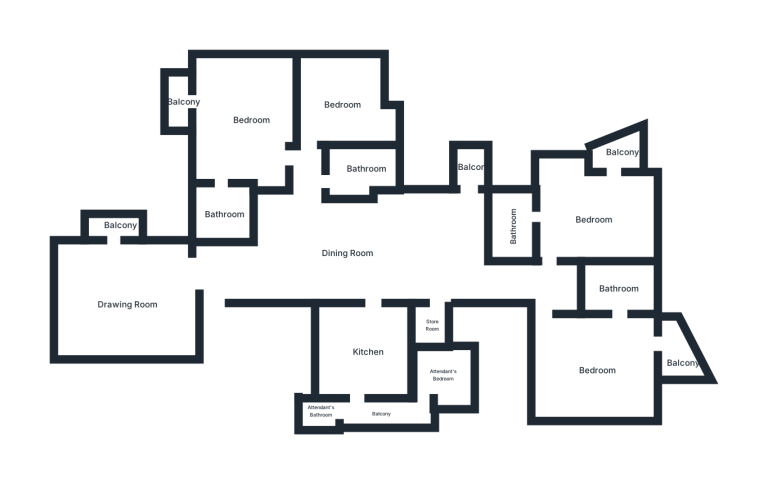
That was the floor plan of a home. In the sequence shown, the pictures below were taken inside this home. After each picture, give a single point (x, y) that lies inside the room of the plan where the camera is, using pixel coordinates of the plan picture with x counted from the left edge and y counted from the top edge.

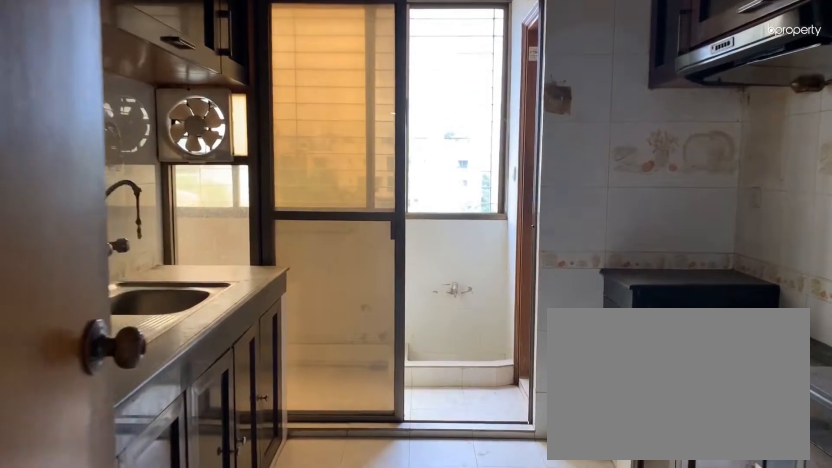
(371, 351)
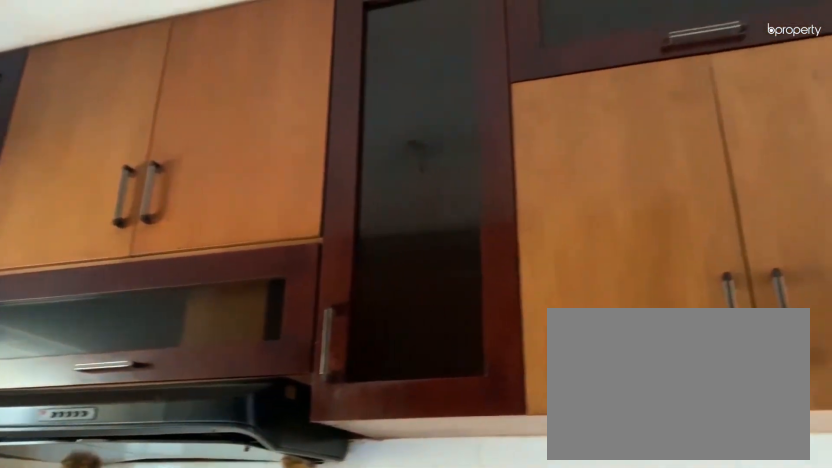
(370, 352)
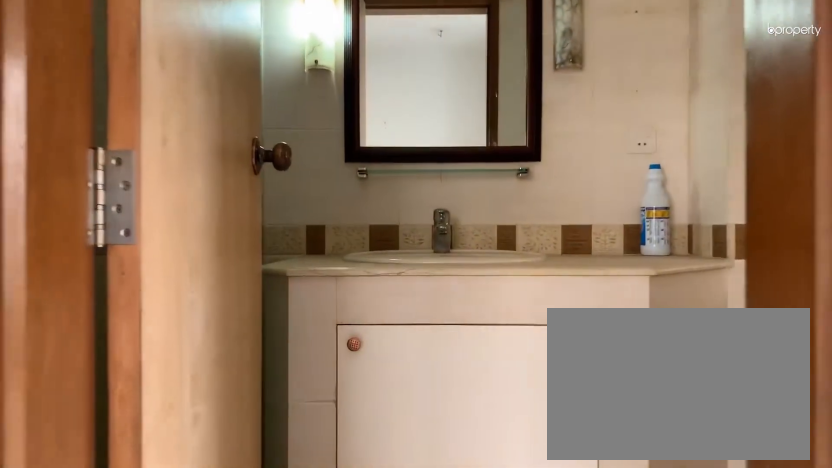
(620, 291)
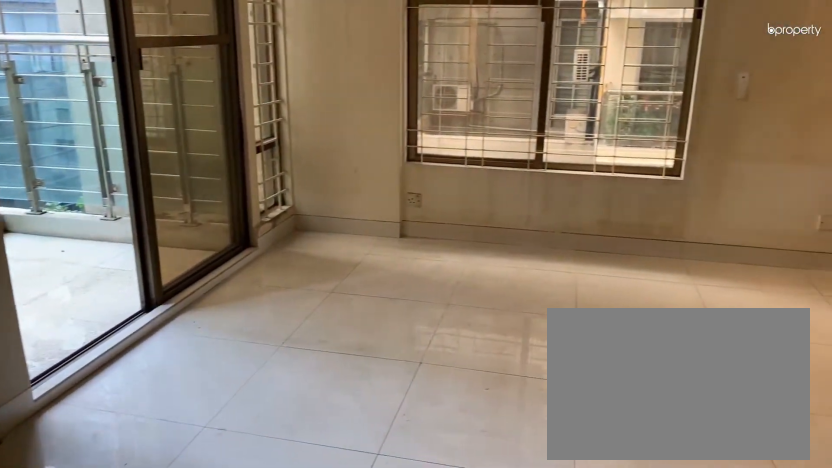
(595, 214)
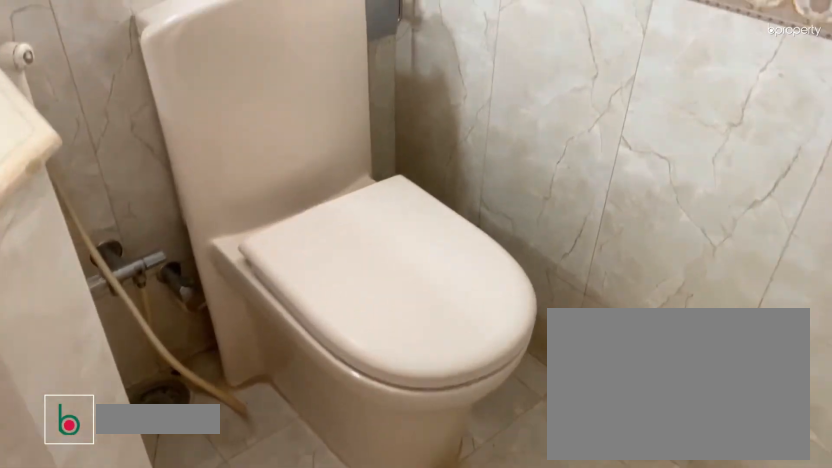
(514, 226)
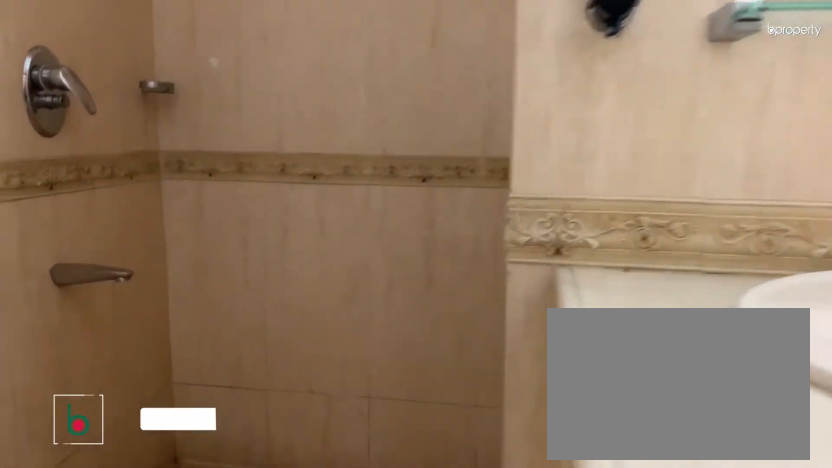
(359, 172)
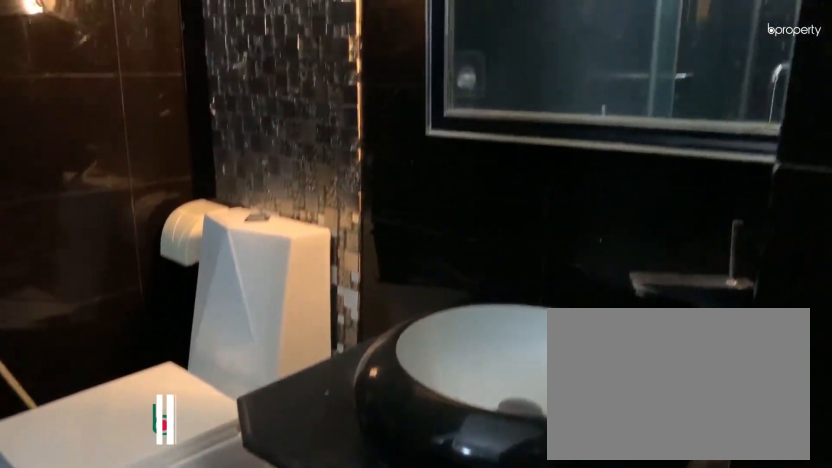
(223, 213)
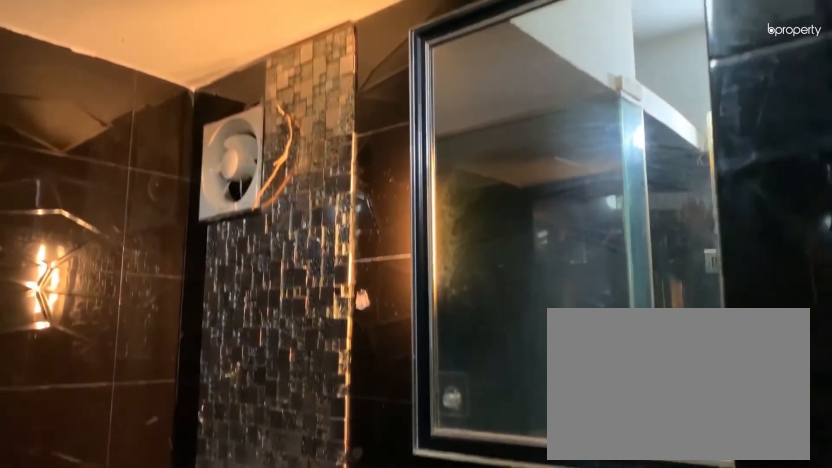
(223, 213)
